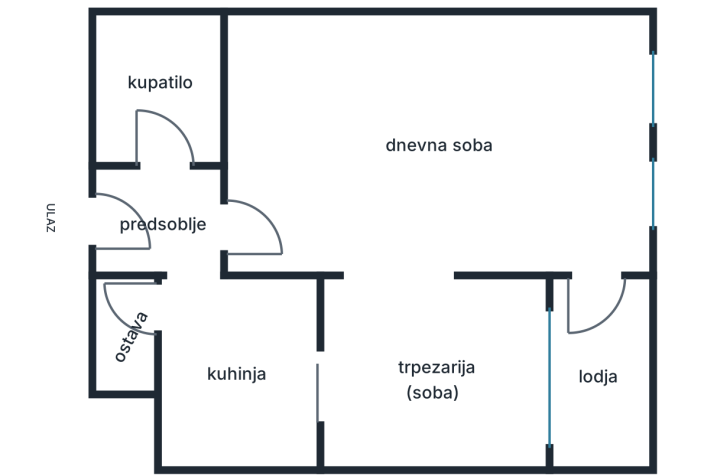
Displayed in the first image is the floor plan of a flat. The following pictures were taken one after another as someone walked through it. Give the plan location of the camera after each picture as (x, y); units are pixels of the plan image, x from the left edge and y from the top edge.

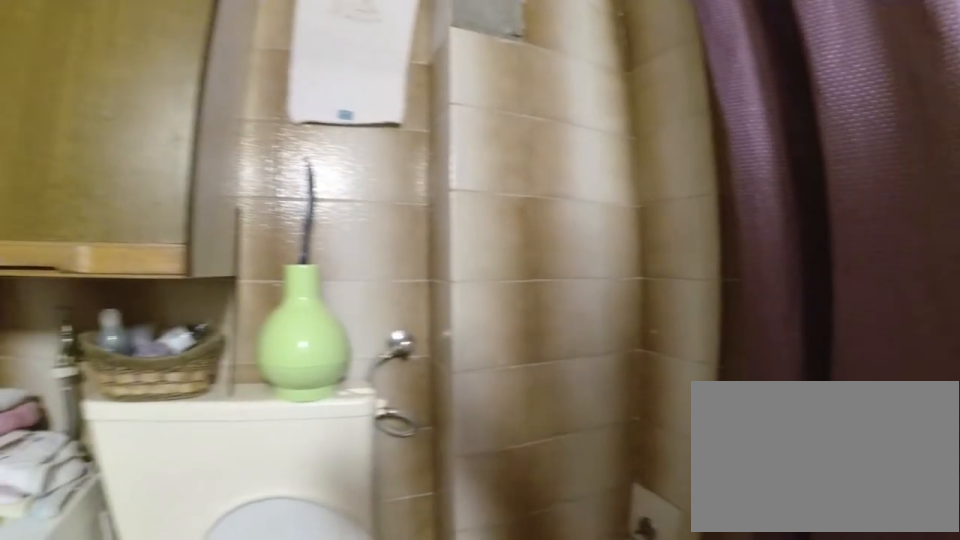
(179, 91)
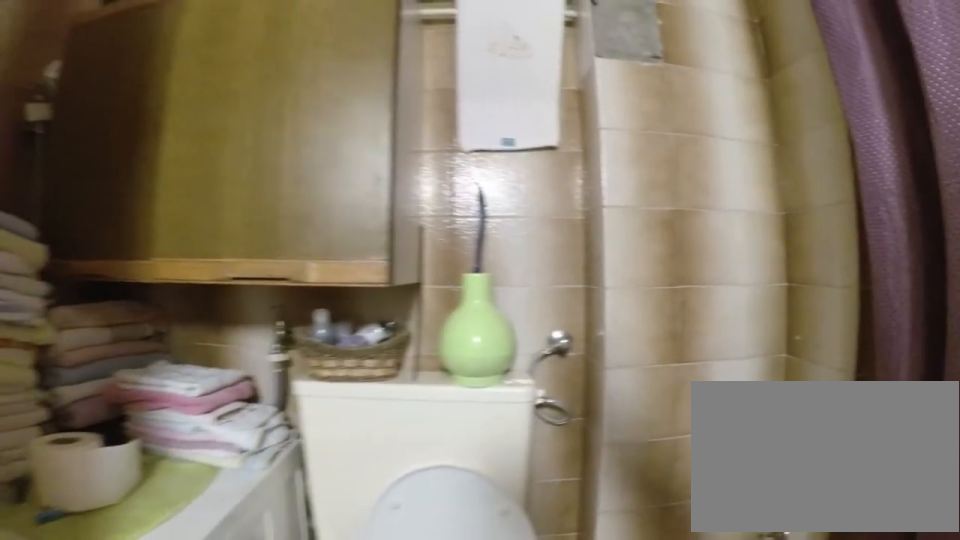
(180, 83)
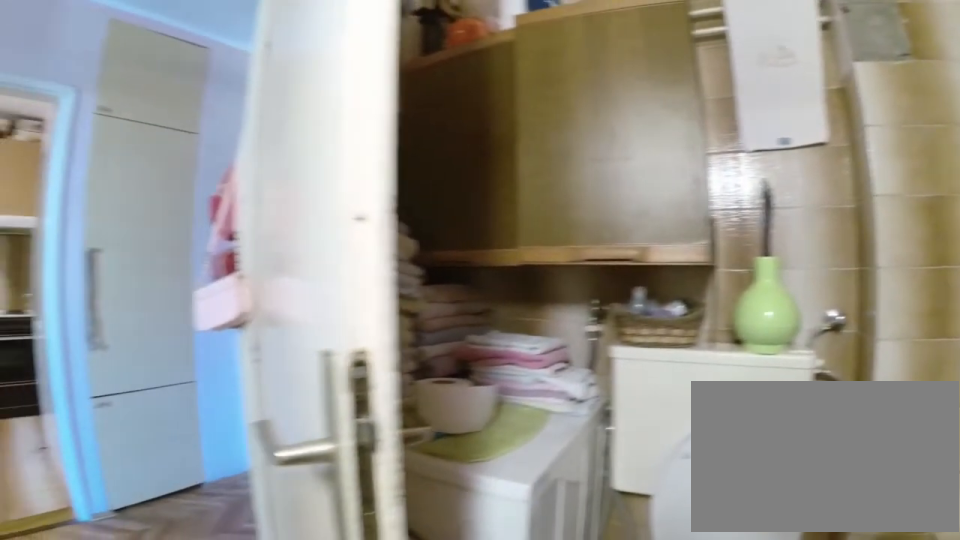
(174, 74)
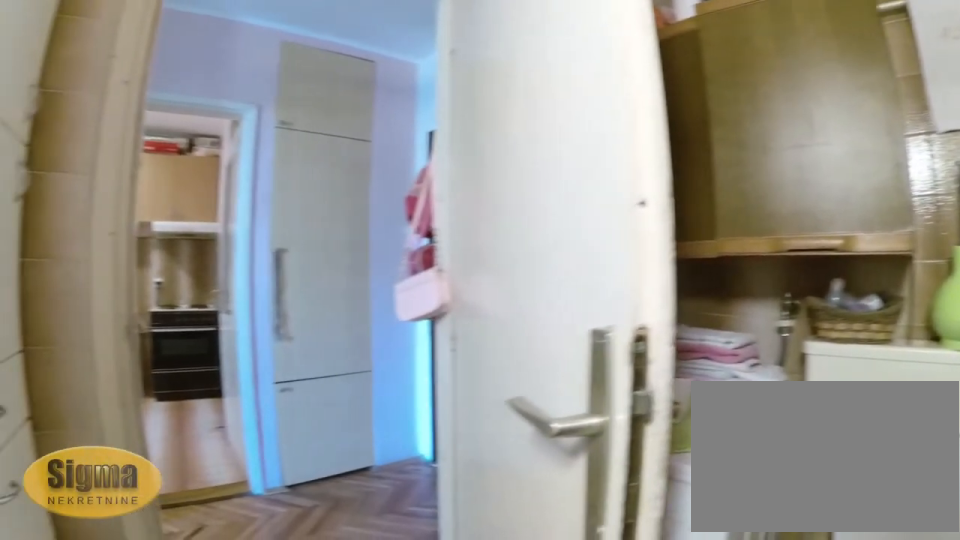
(168, 69)
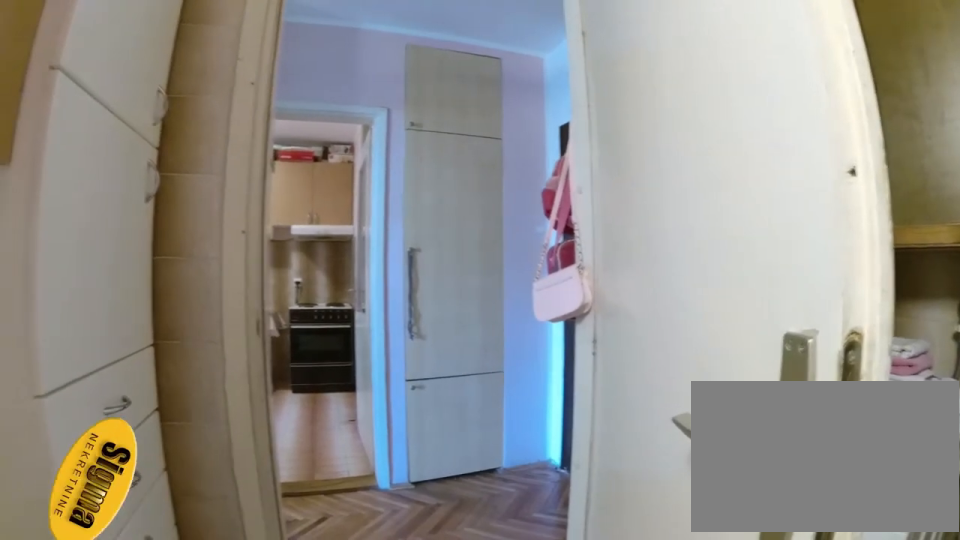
(161, 67)
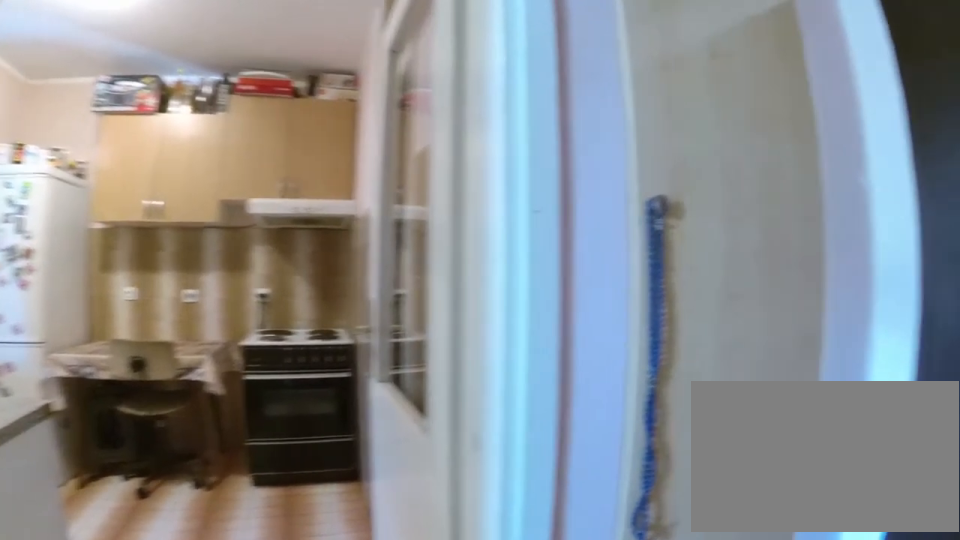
(167, 226)
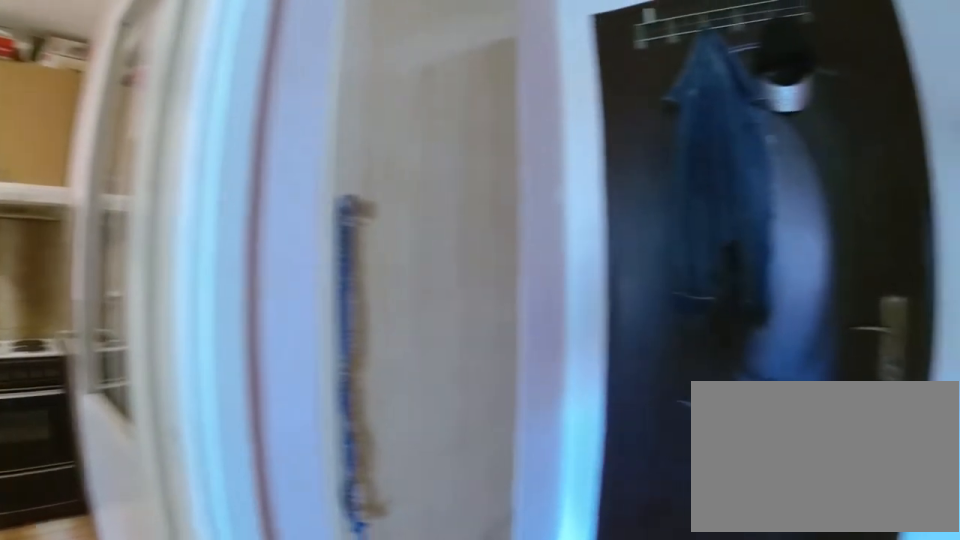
(174, 223)
